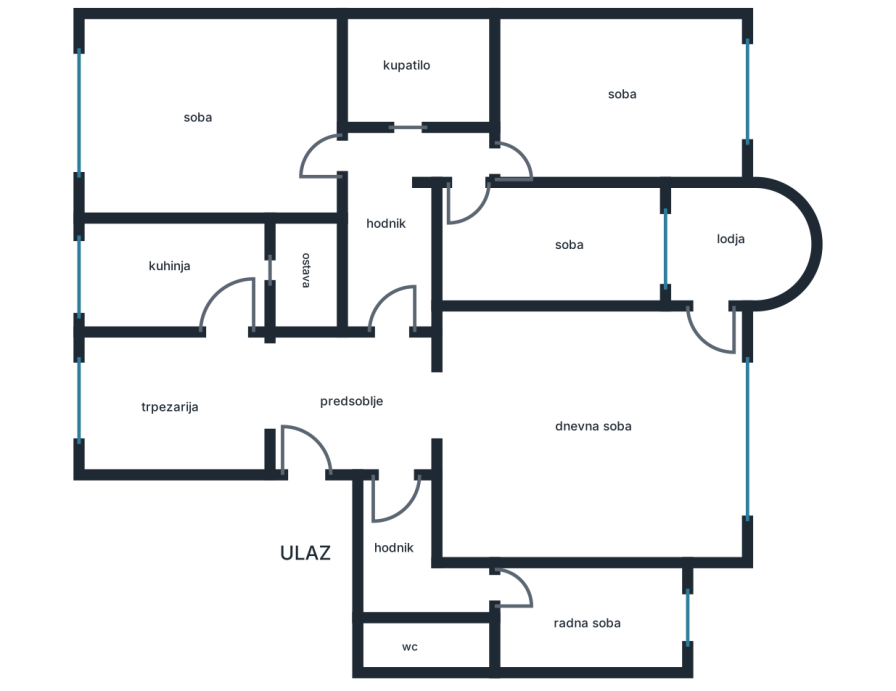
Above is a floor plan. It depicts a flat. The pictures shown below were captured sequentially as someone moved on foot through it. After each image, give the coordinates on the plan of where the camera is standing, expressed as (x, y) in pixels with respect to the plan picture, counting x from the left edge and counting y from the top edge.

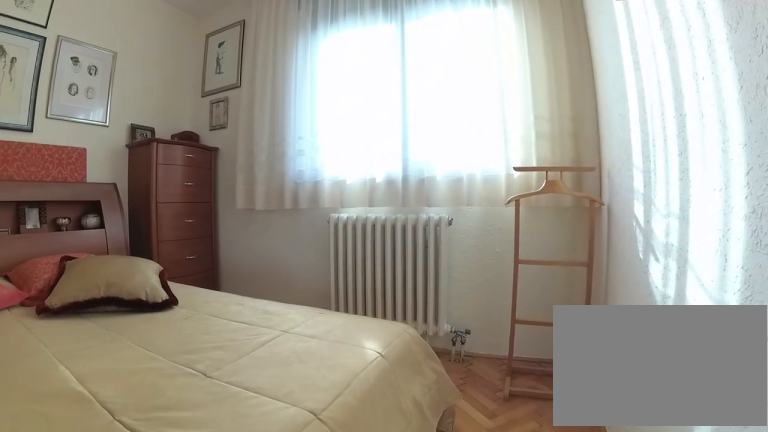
(566, 153)
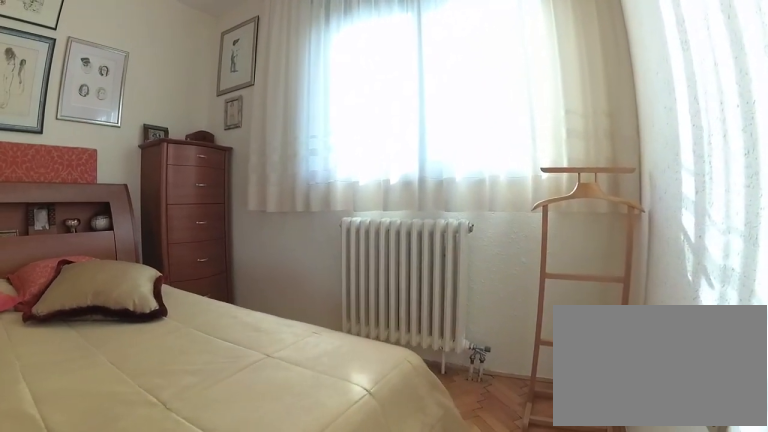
(578, 151)
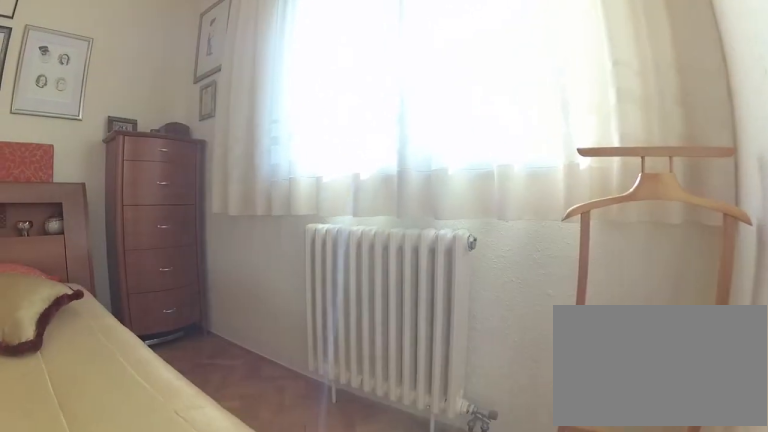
(613, 154)
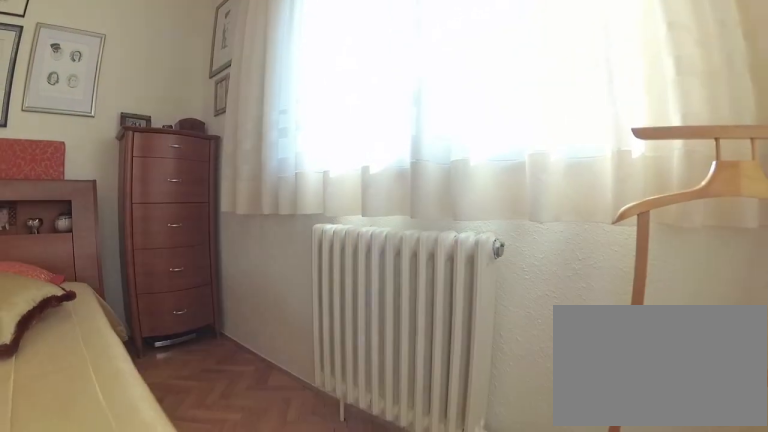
(625, 155)
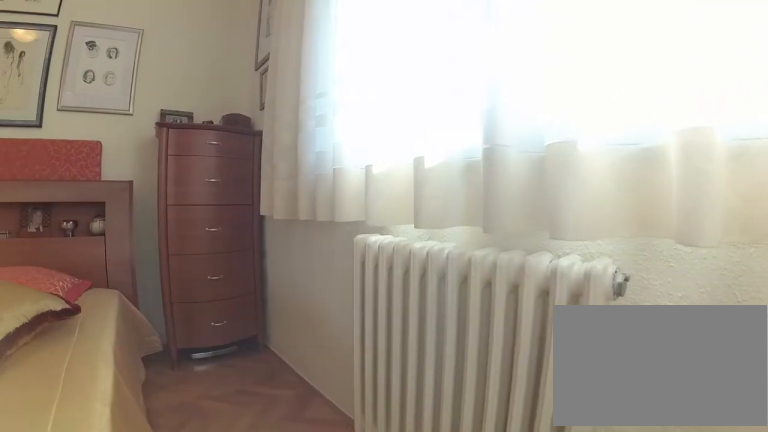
(649, 159)
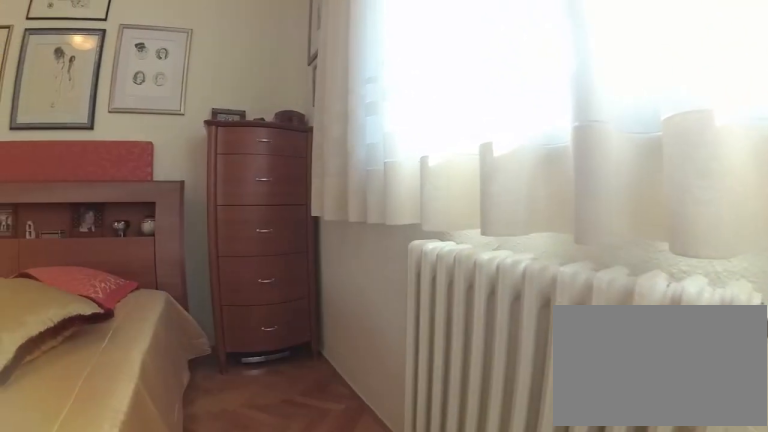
(662, 162)
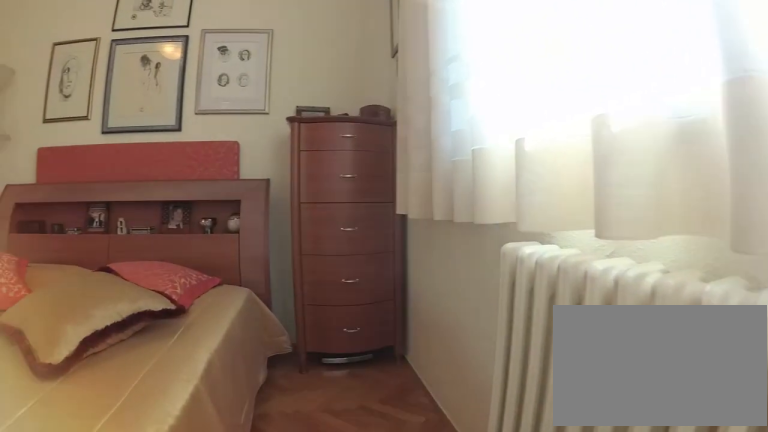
(672, 162)
